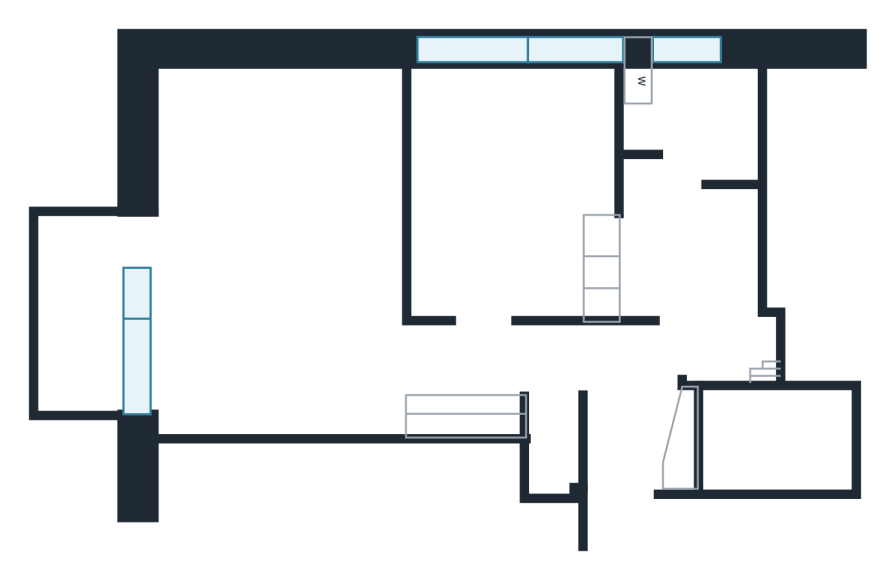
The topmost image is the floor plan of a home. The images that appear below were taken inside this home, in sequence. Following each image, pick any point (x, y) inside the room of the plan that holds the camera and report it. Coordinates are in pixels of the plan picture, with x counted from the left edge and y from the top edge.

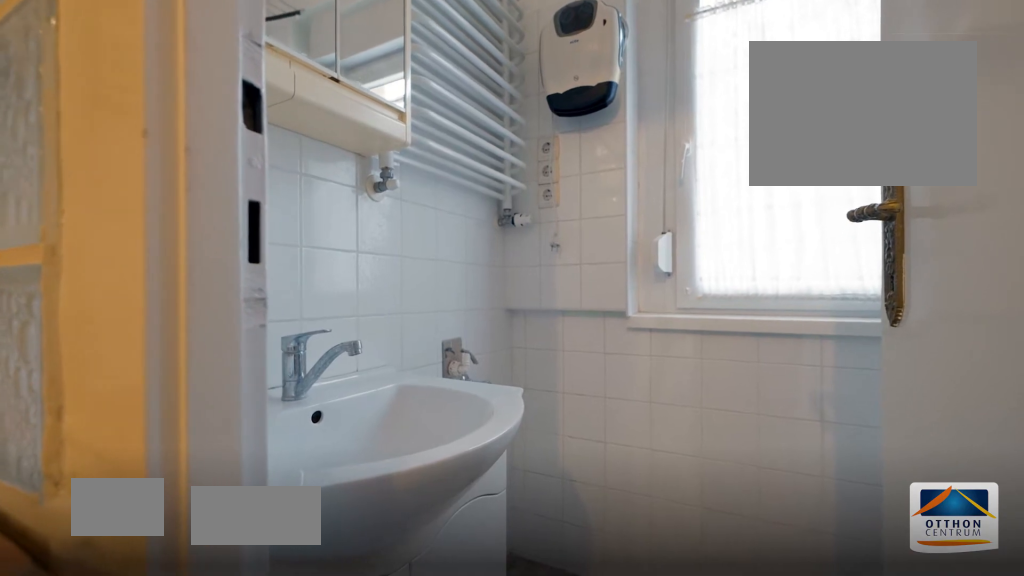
(700, 130)
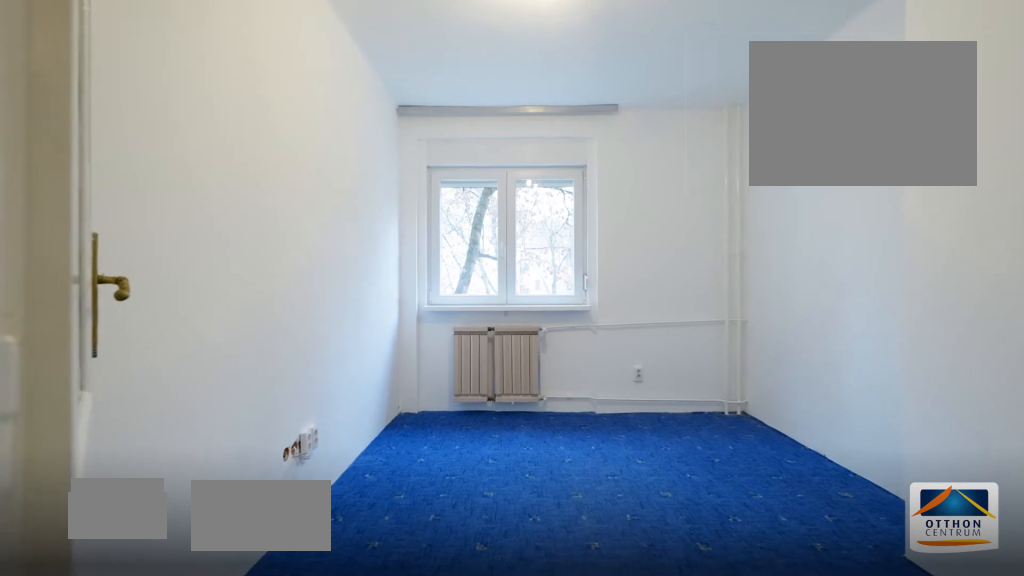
(520, 186)
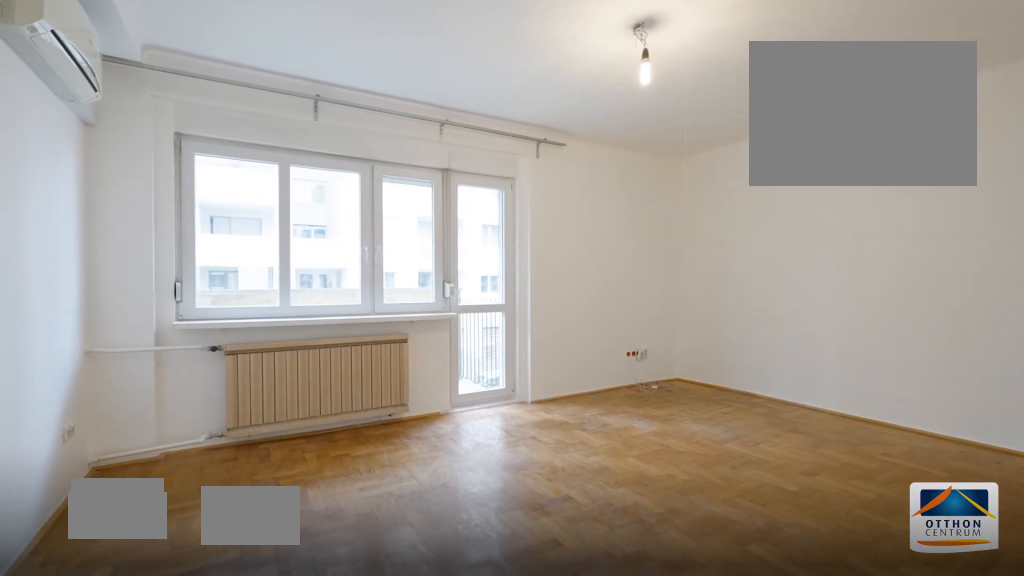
(291, 234)
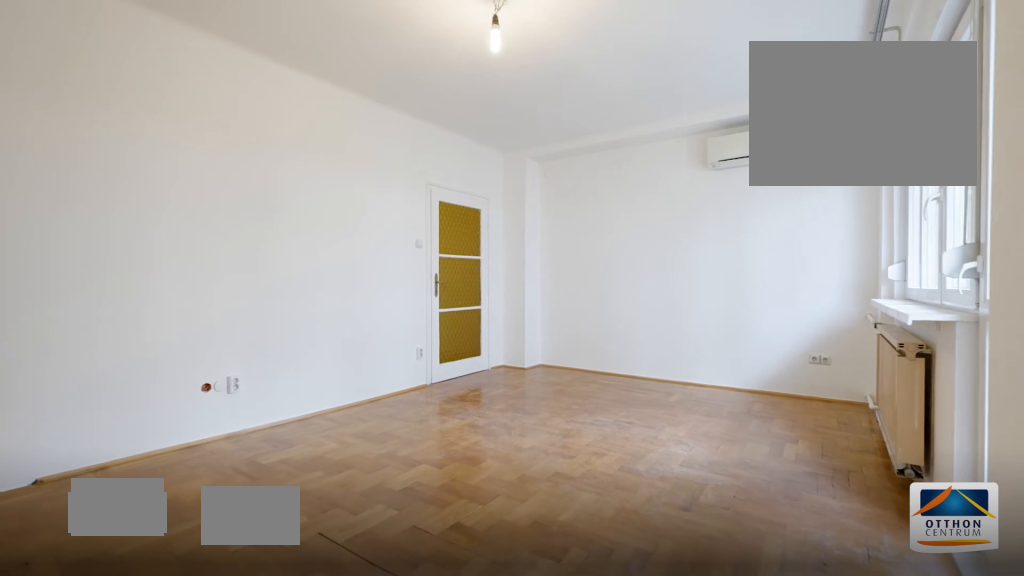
(291, 233)
